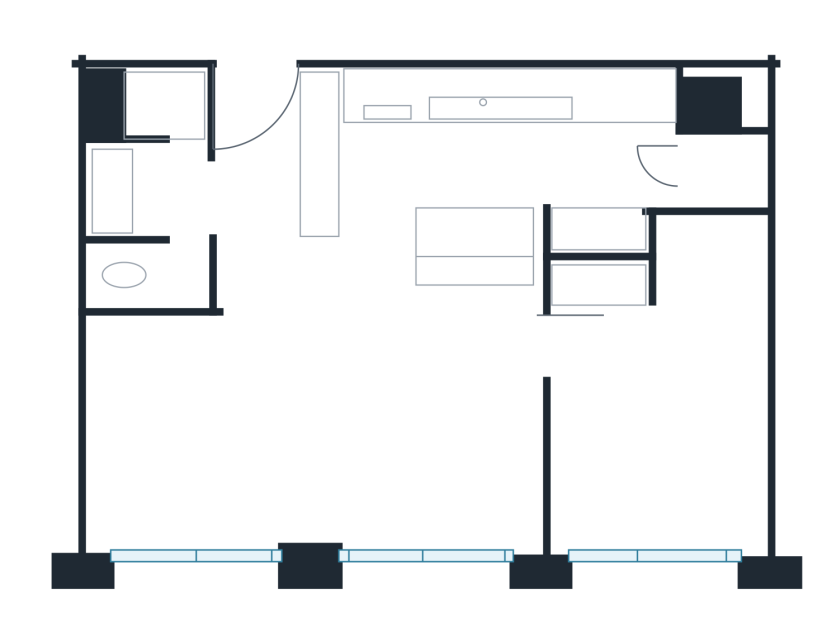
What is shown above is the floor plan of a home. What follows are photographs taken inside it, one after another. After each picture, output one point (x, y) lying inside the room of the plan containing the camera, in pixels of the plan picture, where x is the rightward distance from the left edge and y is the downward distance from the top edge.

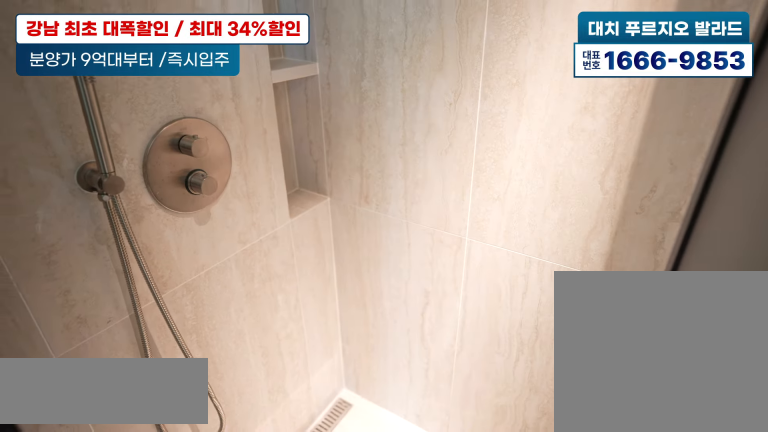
(165, 175)
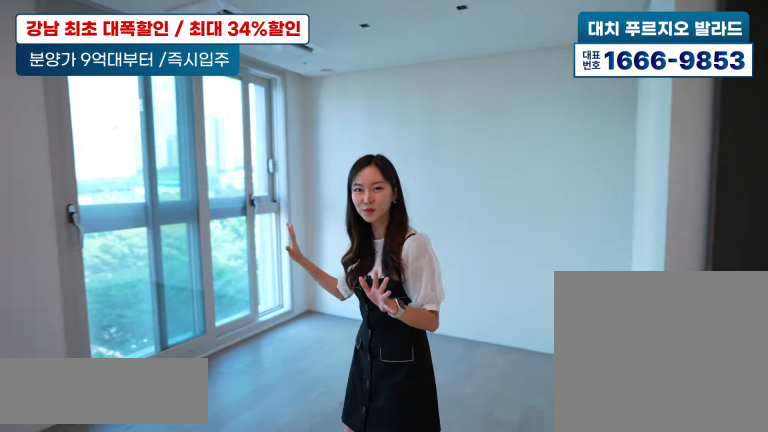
(281, 400)
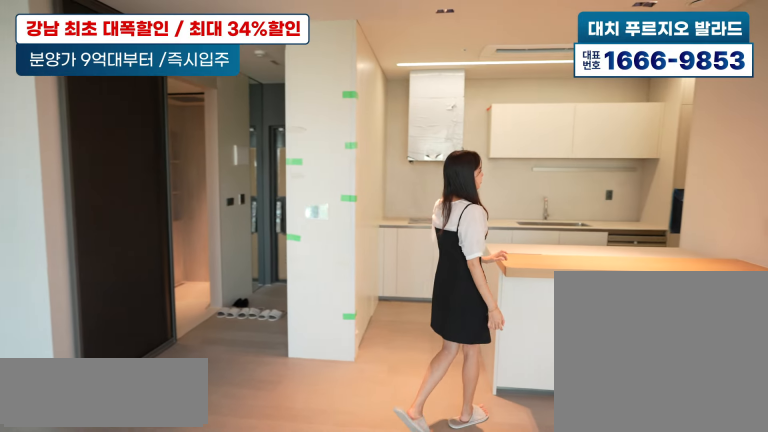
(282, 400)
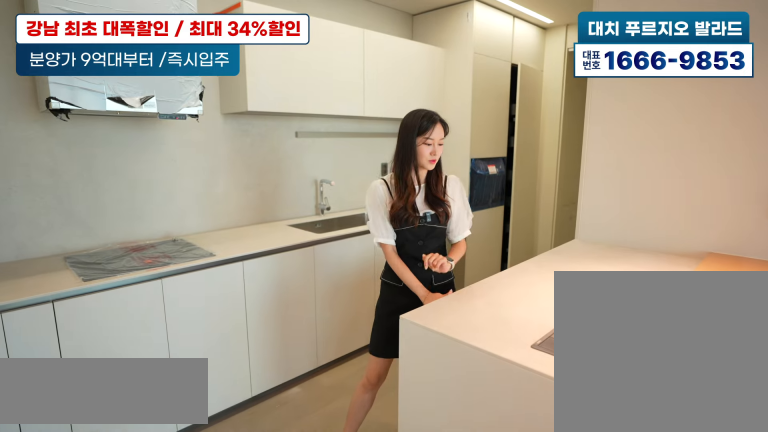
(528, 152)
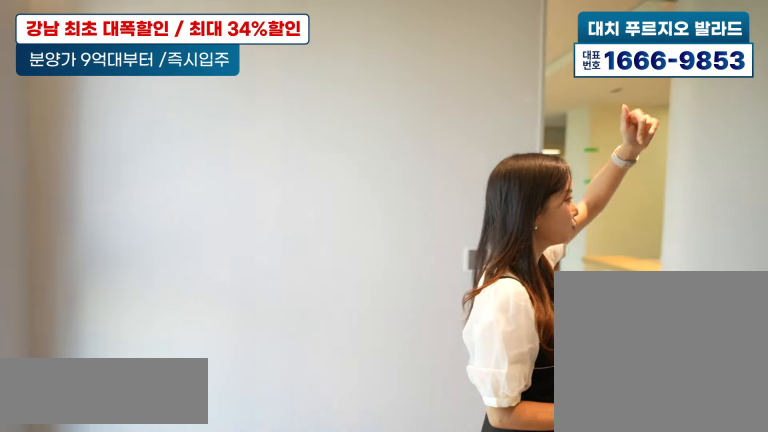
(649, 419)
